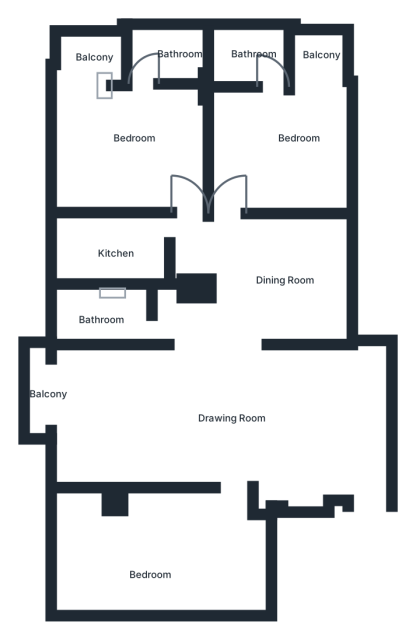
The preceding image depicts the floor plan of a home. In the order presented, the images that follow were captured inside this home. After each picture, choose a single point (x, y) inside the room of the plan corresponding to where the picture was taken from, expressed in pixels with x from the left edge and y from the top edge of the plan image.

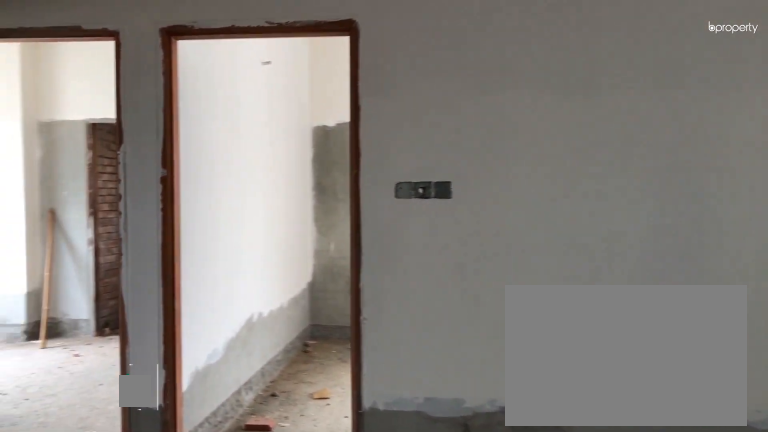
(278, 276)
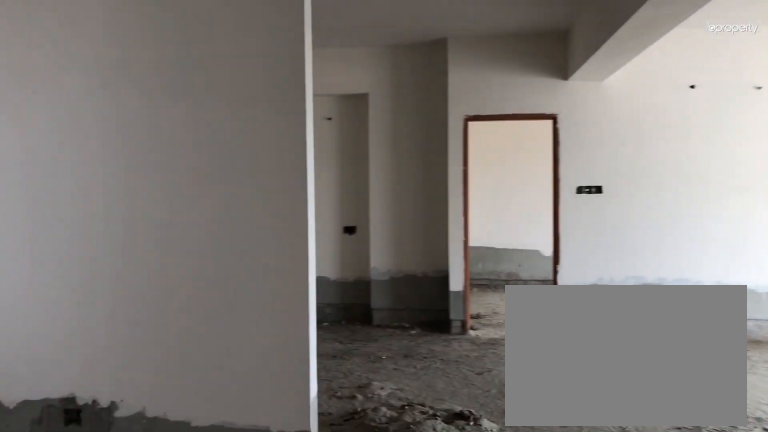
(276, 277)
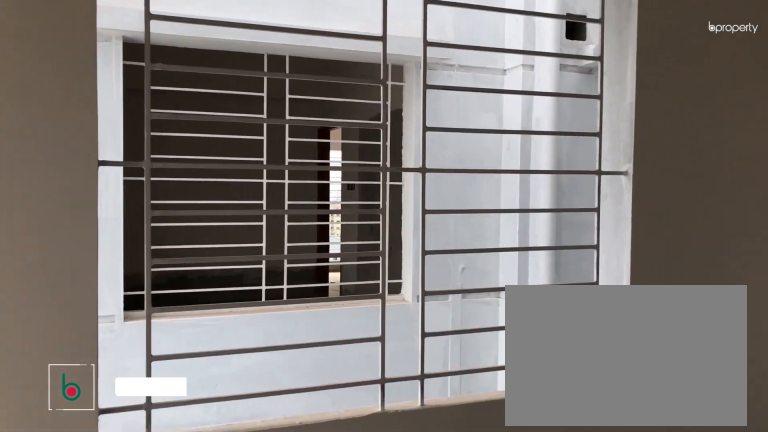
(270, 133)
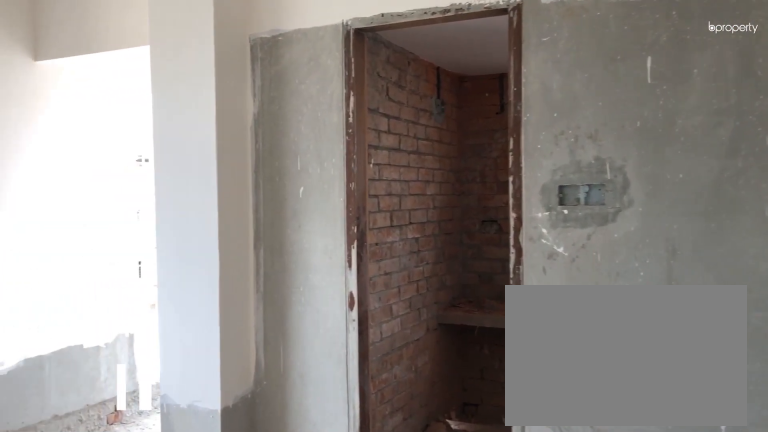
(135, 137)
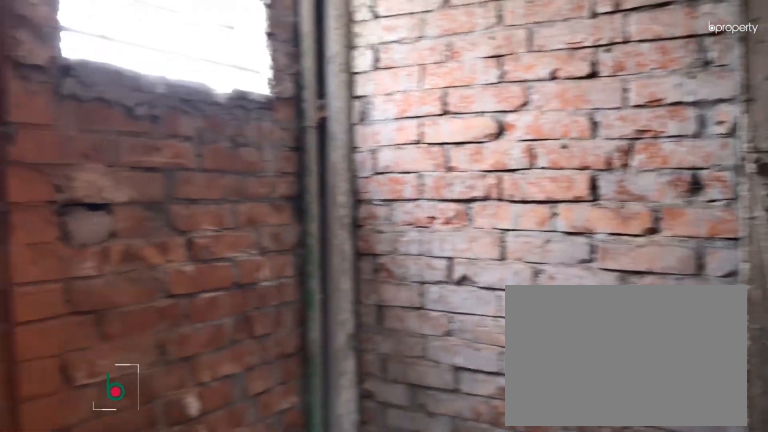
(155, 53)
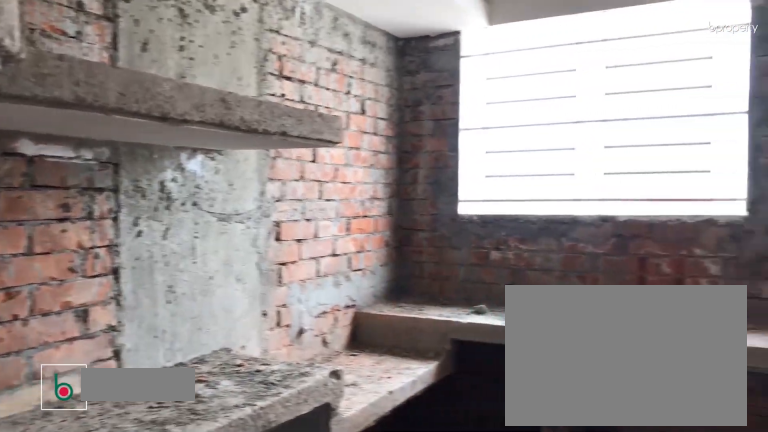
(116, 246)
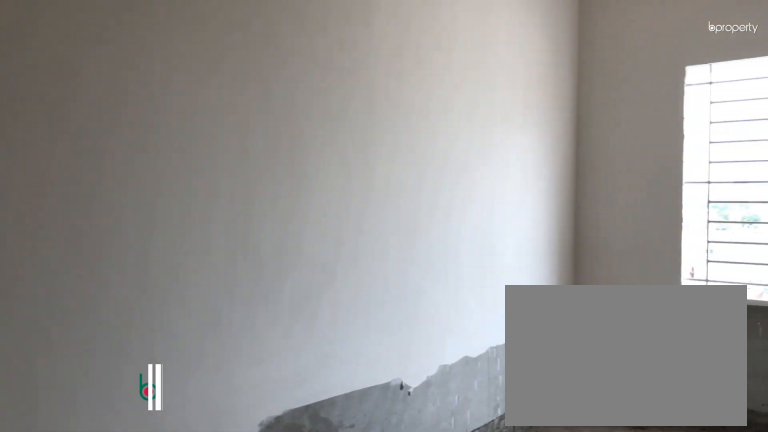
(170, 546)
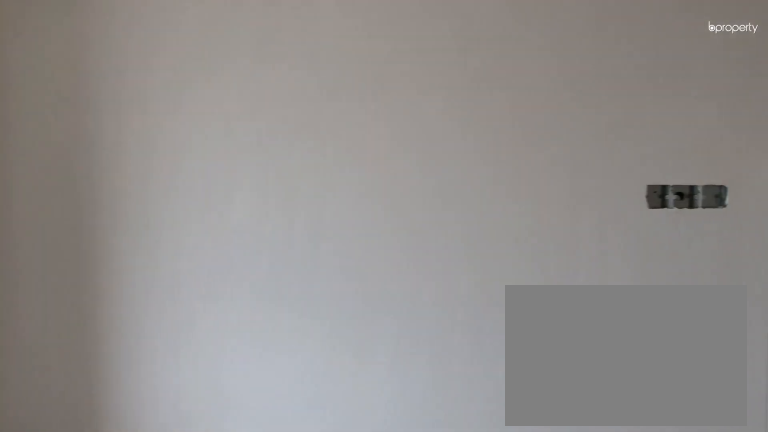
(170, 547)
